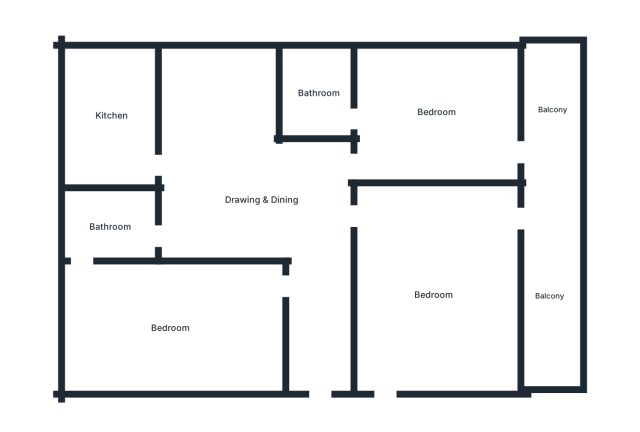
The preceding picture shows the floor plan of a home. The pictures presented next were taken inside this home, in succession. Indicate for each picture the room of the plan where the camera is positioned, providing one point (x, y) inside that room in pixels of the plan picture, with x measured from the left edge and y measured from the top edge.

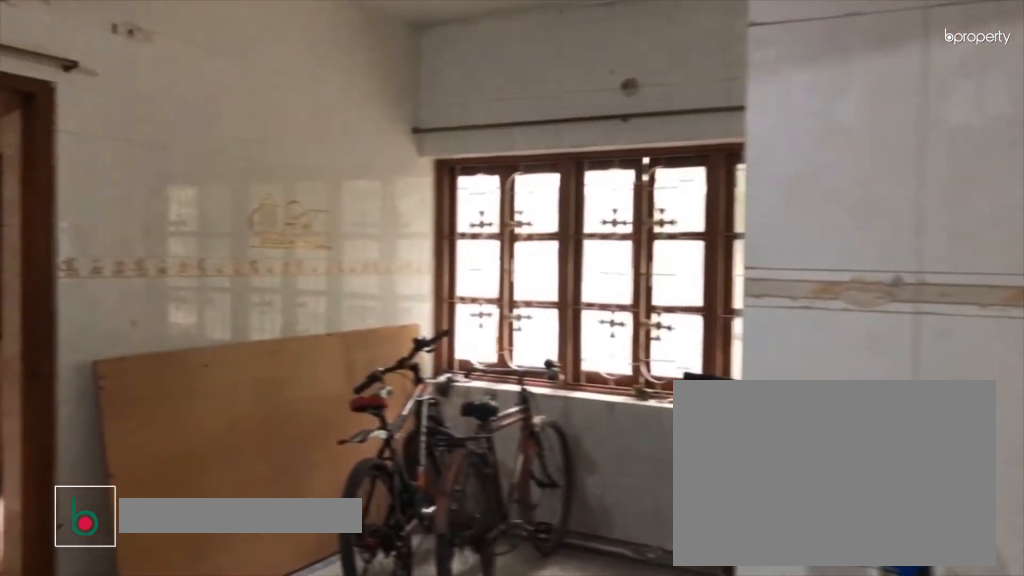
(261, 203)
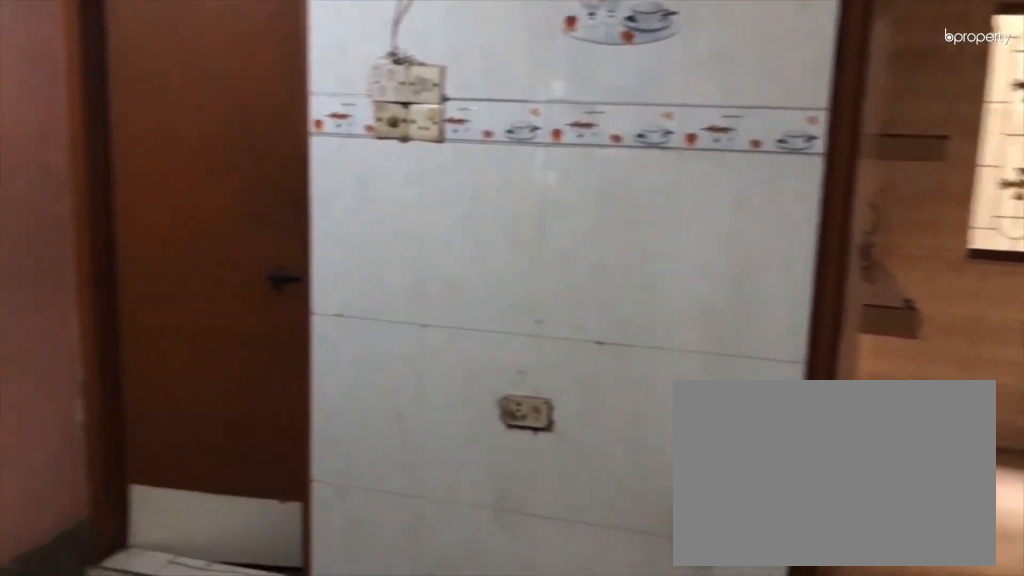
(261, 203)
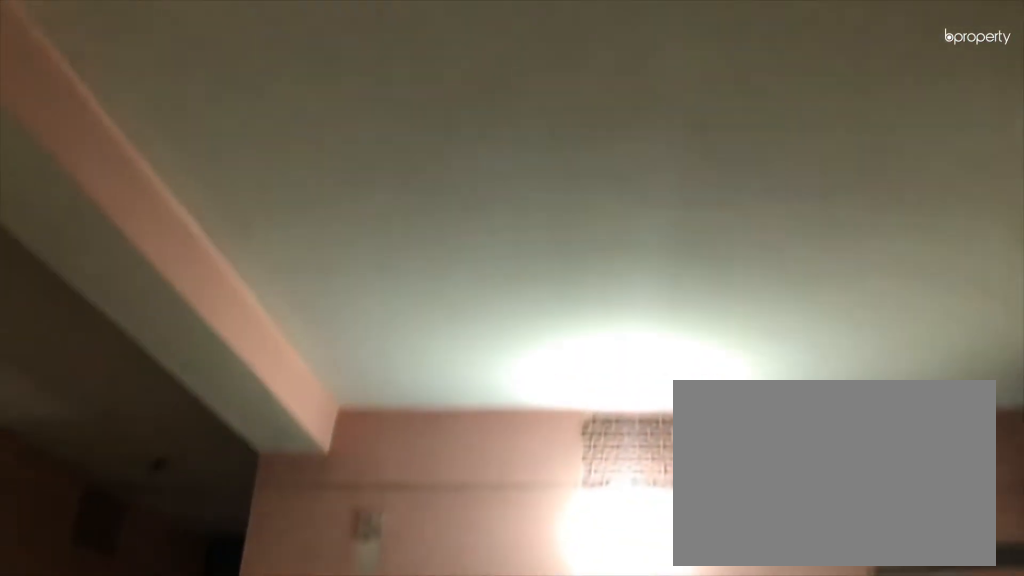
(261, 203)
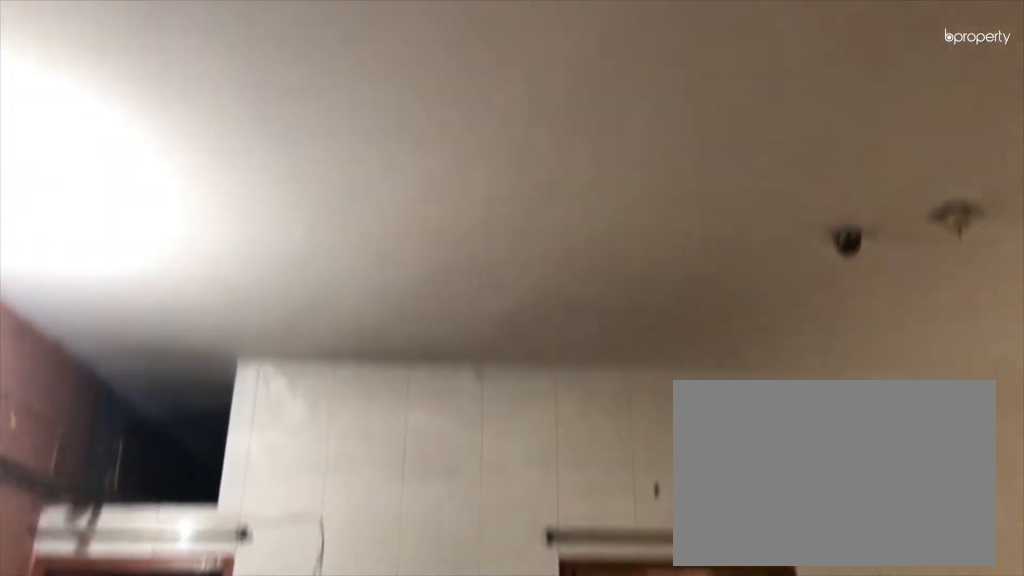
(261, 203)
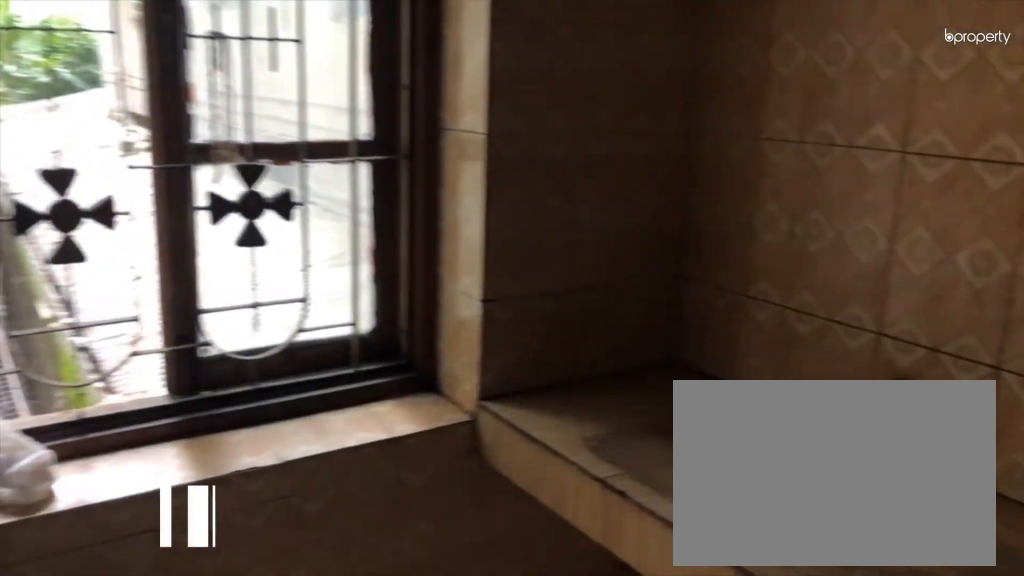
(112, 115)
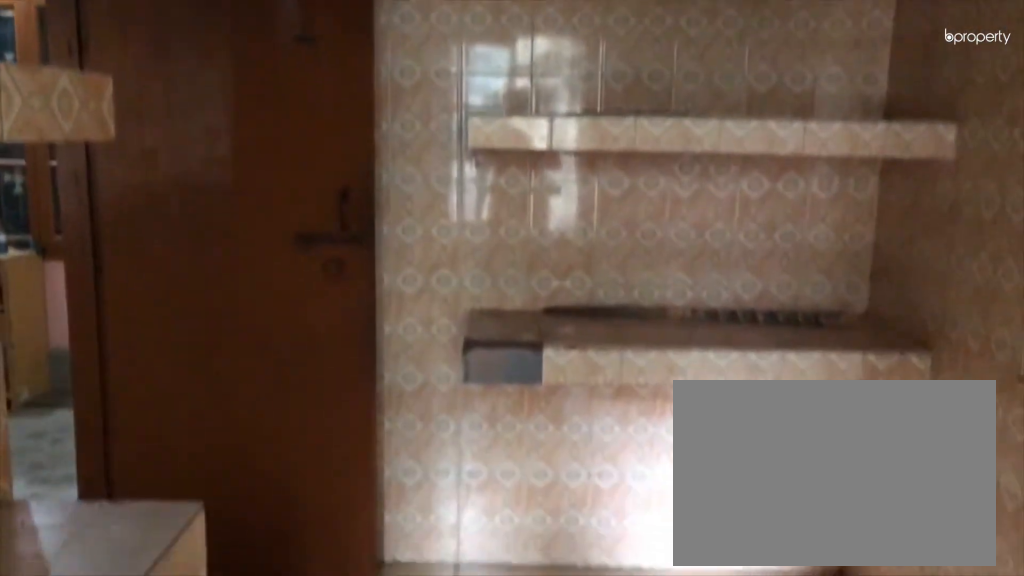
(112, 115)
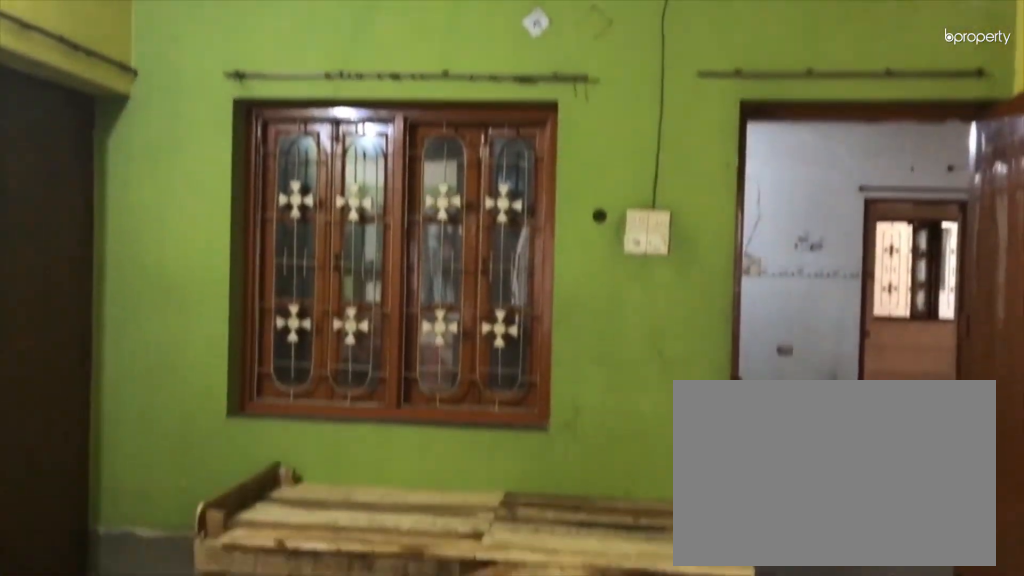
(434, 294)
